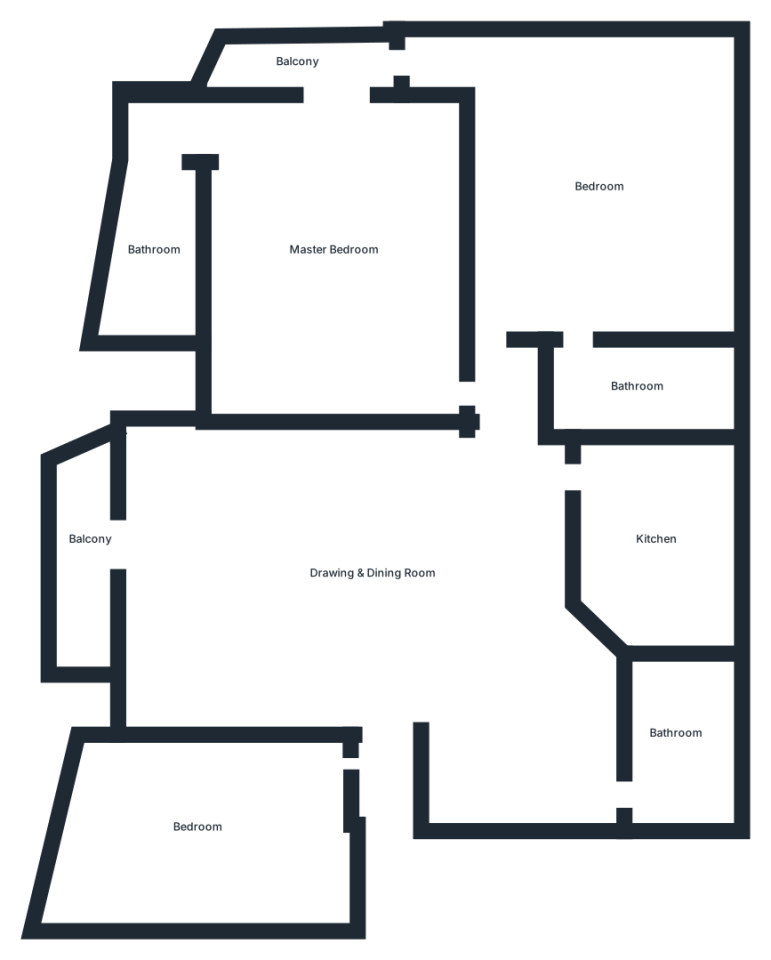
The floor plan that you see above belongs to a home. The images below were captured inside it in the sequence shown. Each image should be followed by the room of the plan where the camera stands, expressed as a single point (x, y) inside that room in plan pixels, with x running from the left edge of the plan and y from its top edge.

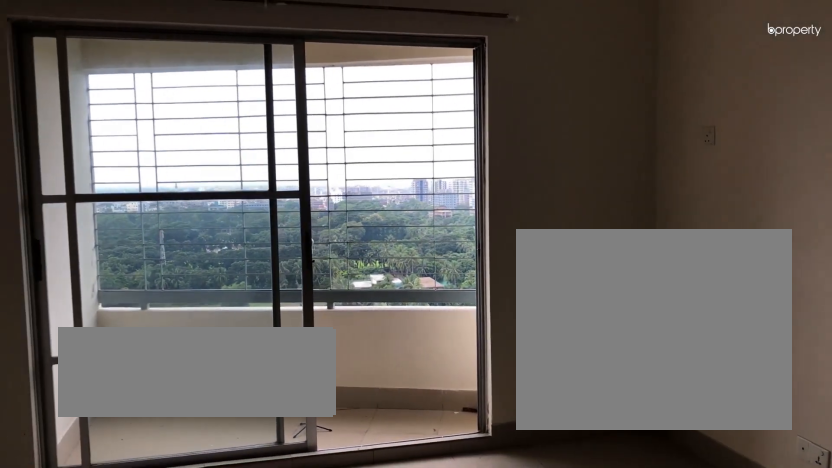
(371, 572)
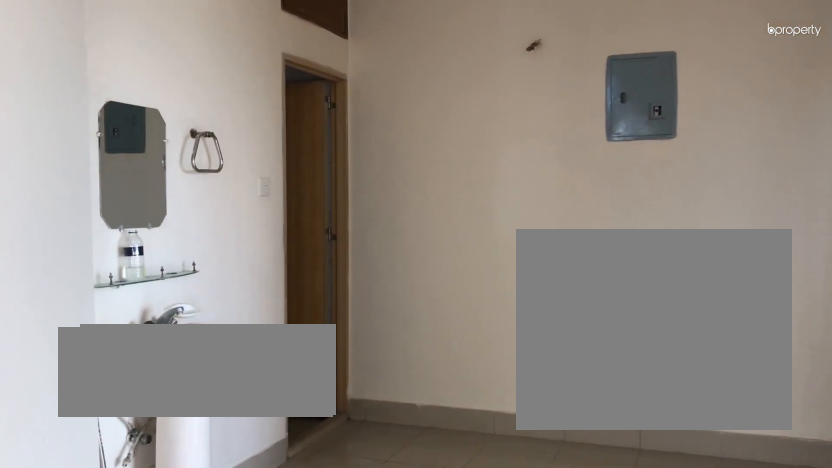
(371, 571)
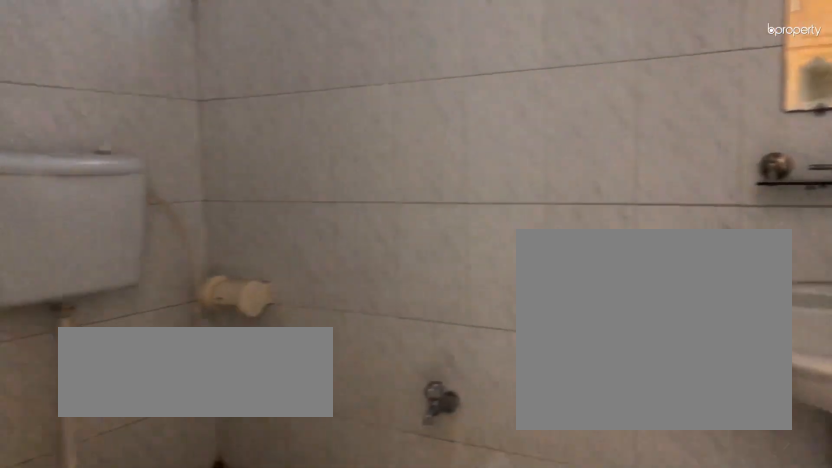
(672, 731)
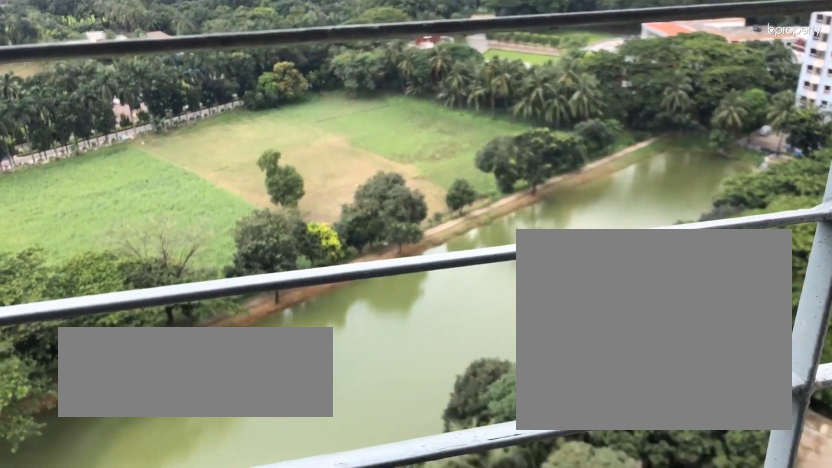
(87, 537)
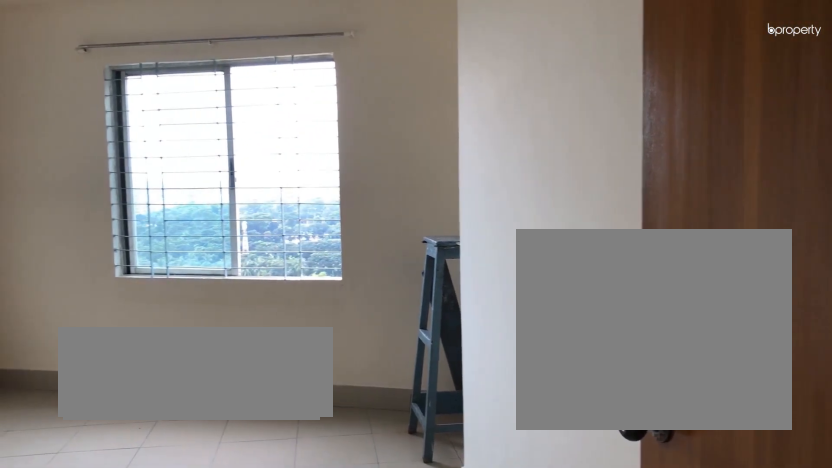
(197, 824)
